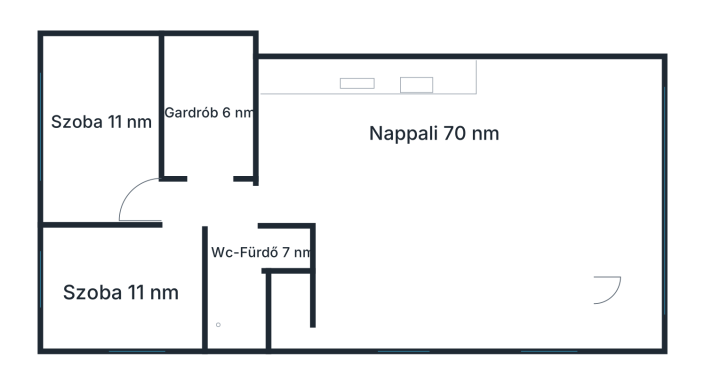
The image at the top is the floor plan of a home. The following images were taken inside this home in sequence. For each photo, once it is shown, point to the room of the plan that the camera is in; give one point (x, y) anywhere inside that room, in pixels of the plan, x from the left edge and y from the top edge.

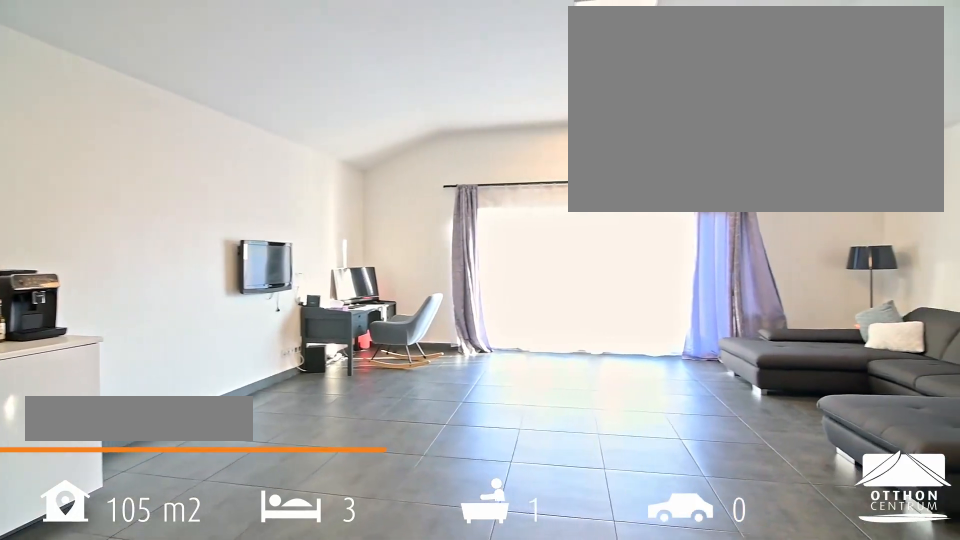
(459, 210)
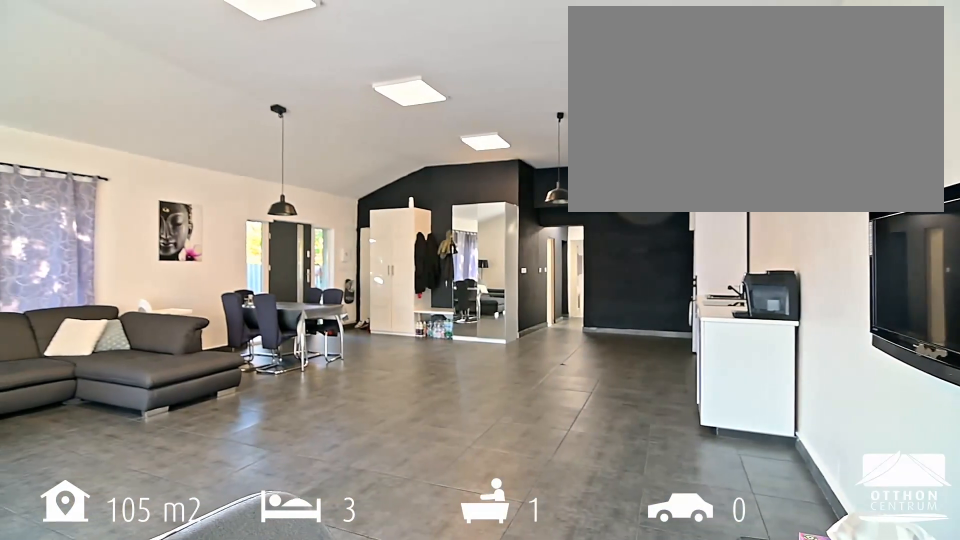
(459, 210)
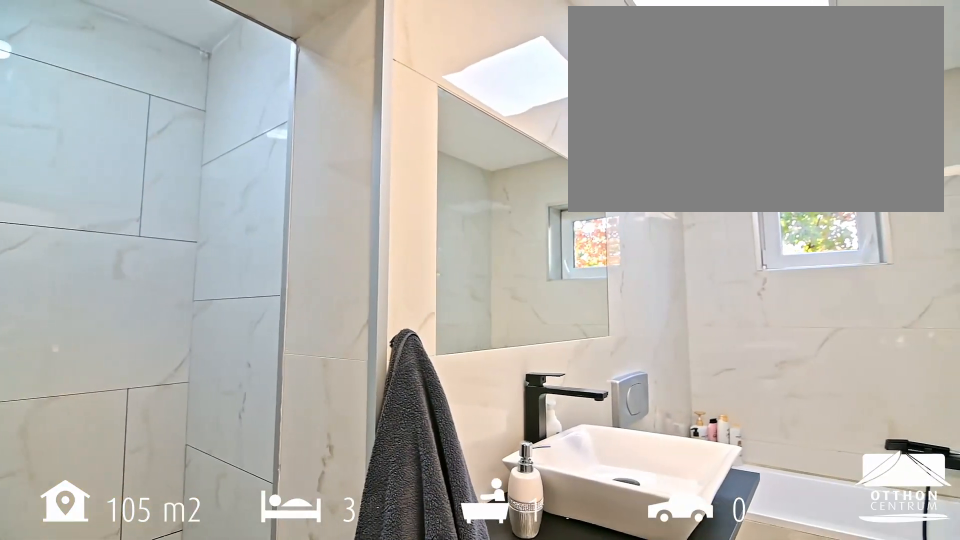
(235, 278)
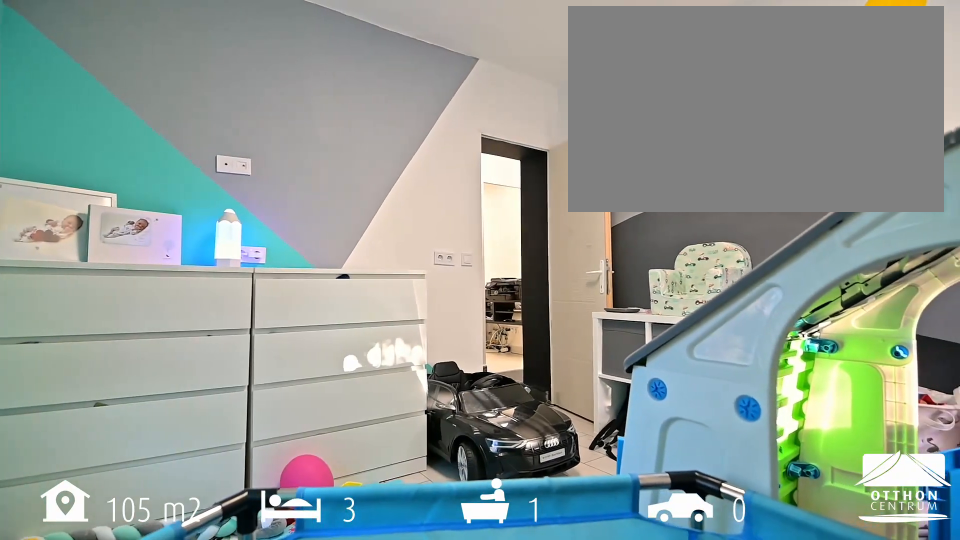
(121, 294)
